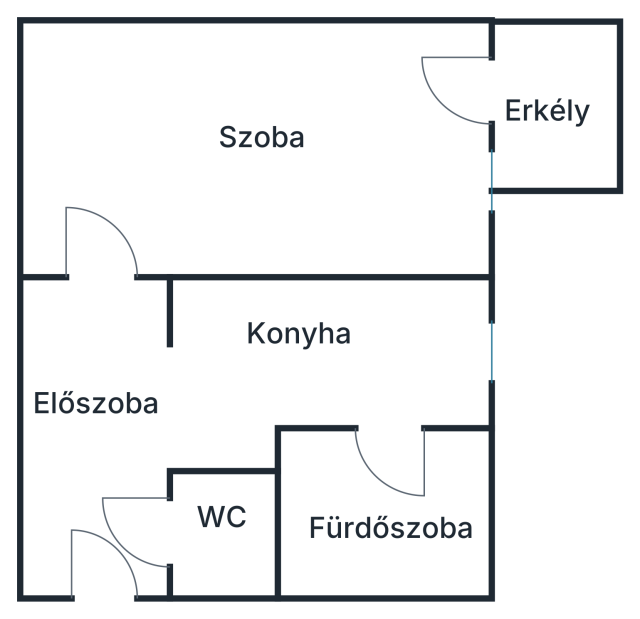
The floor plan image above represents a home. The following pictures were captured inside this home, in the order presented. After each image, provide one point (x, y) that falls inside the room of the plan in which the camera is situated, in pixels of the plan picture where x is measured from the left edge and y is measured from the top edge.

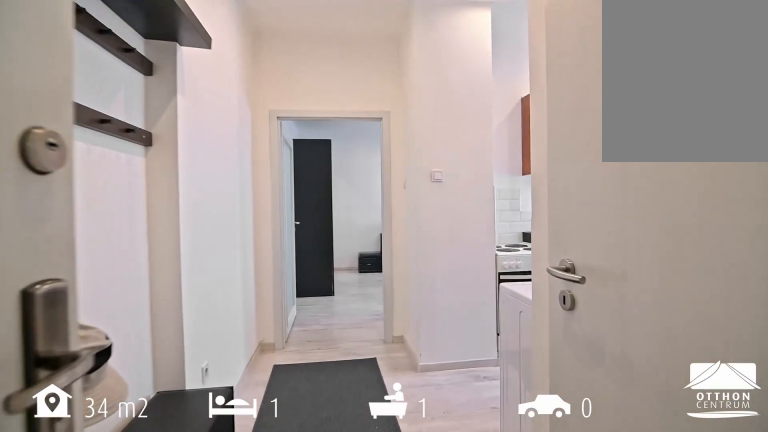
(95, 569)
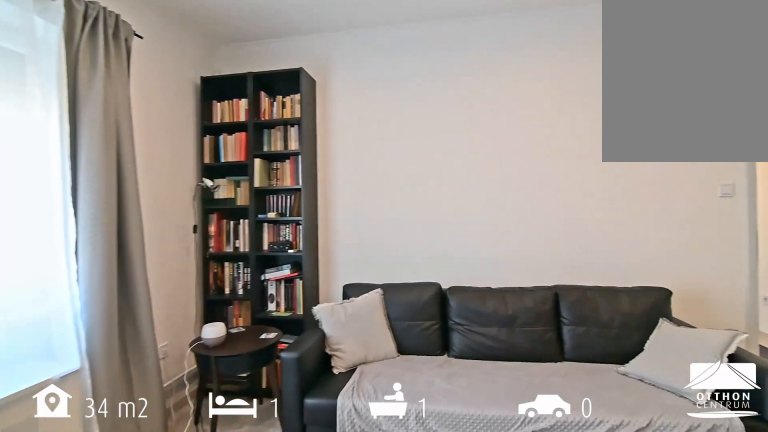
(260, 137)
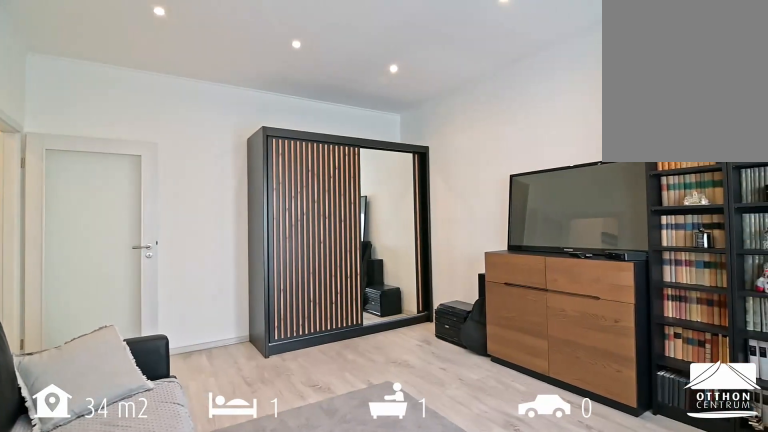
(260, 137)
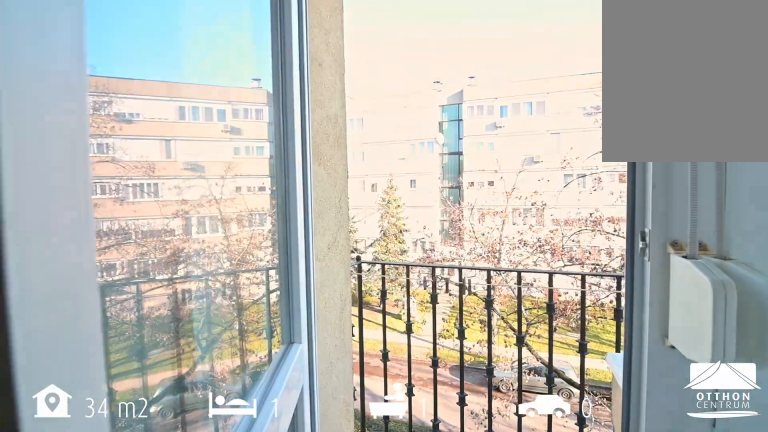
(554, 110)
